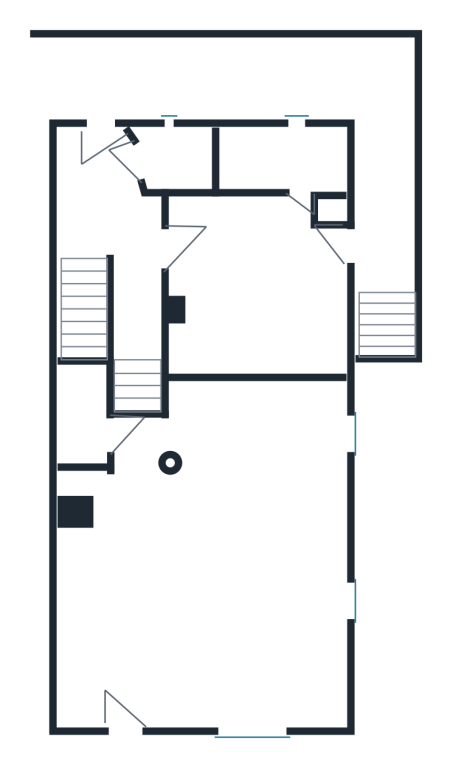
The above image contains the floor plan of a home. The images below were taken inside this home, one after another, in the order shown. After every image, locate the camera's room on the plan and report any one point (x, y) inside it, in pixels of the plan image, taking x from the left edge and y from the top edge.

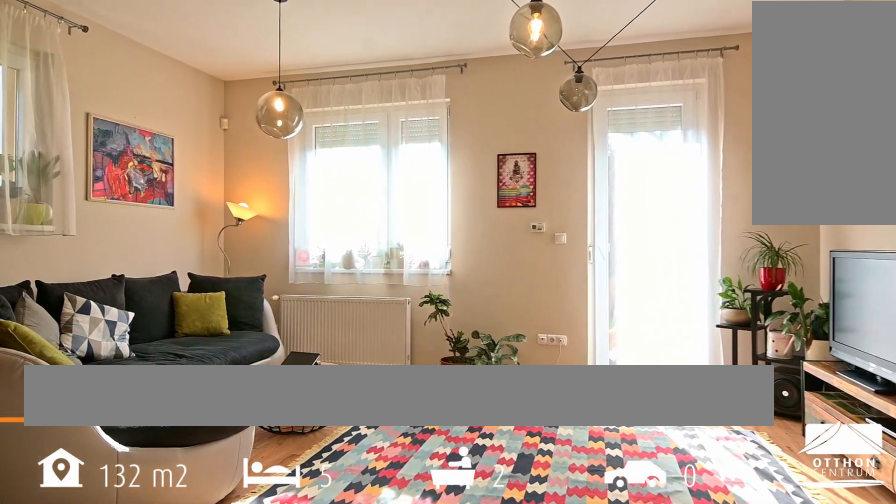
(213, 556)
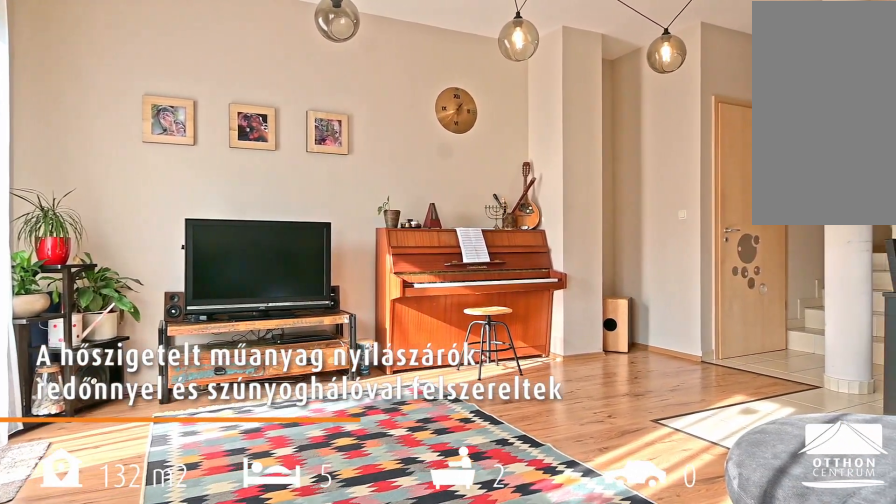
(213, 556)
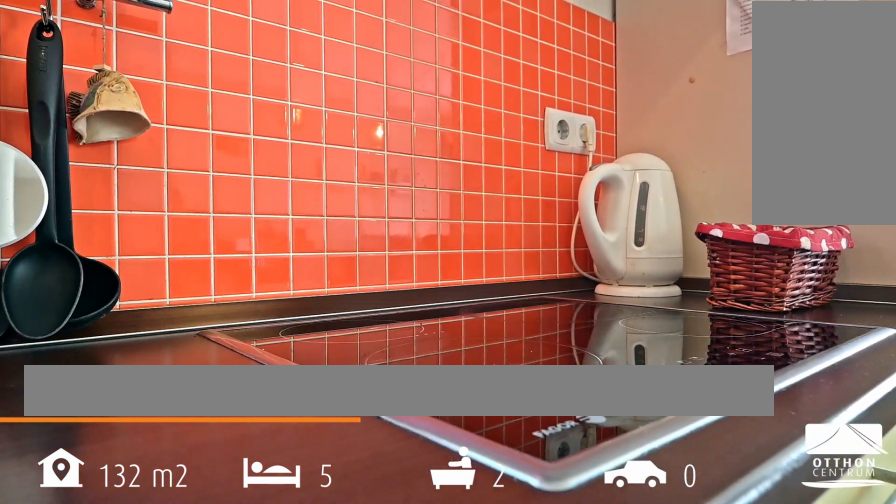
(246, 446)
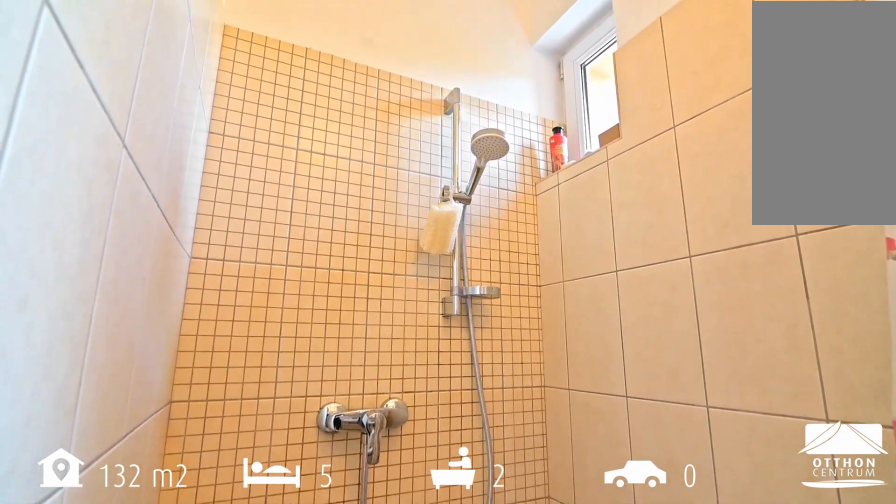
(284, 160)
